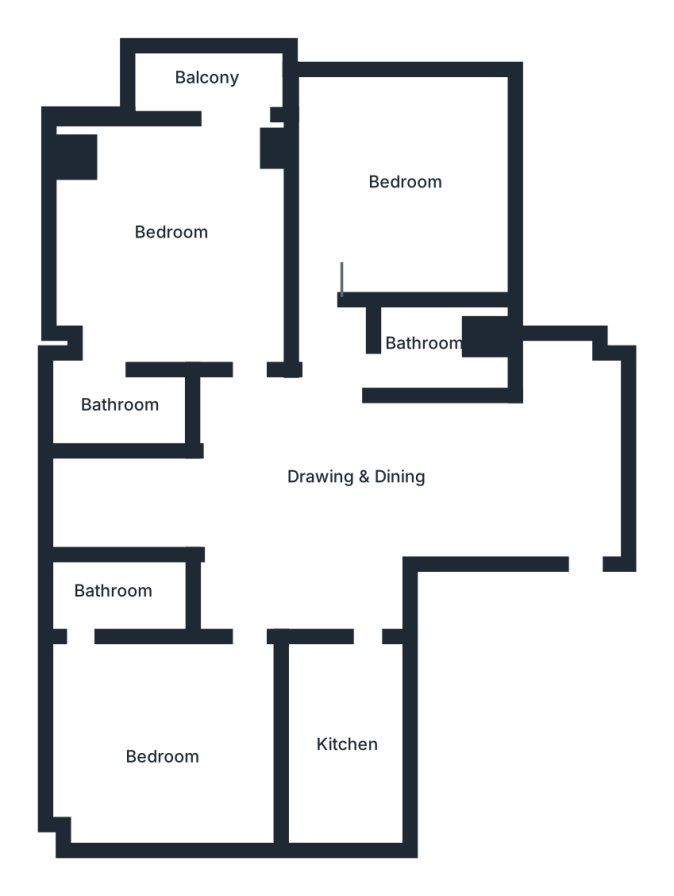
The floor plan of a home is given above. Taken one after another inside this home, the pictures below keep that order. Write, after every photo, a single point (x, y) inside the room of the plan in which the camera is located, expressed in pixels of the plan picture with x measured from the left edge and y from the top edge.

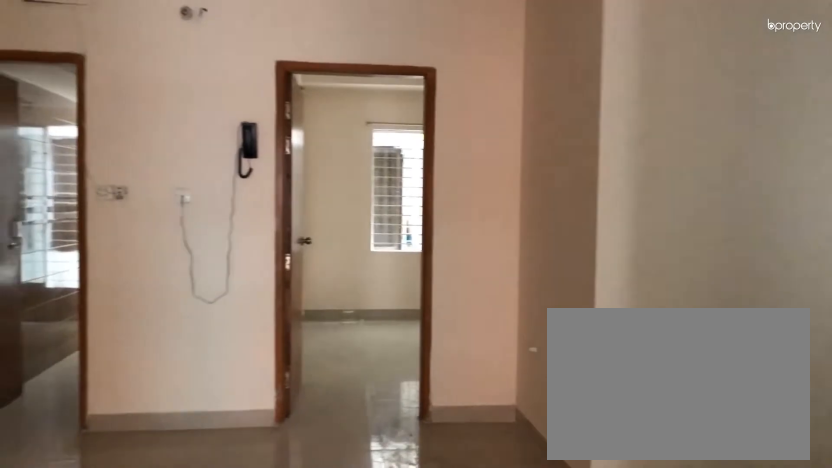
(317, 466)
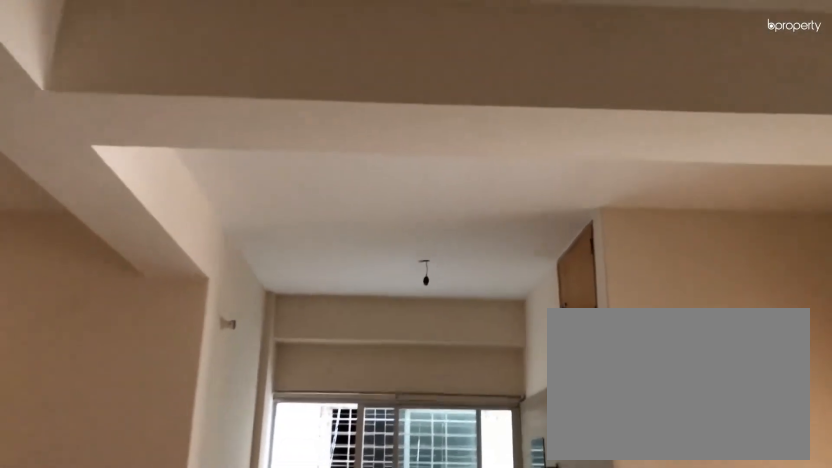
(317, 466)
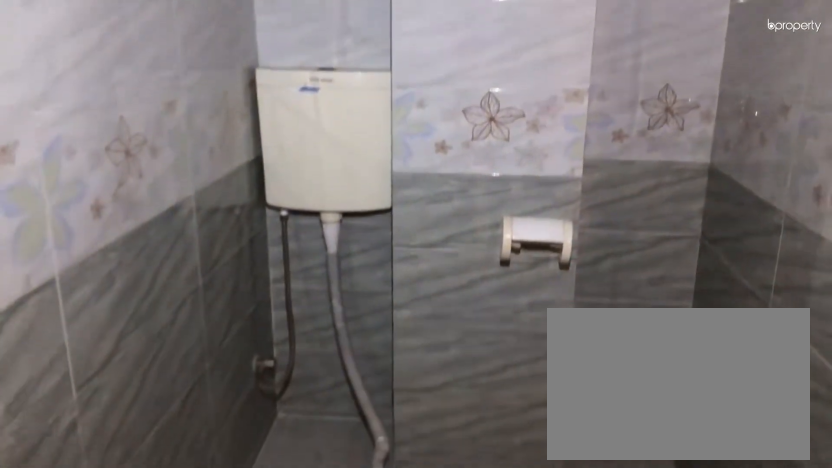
(442, 352)
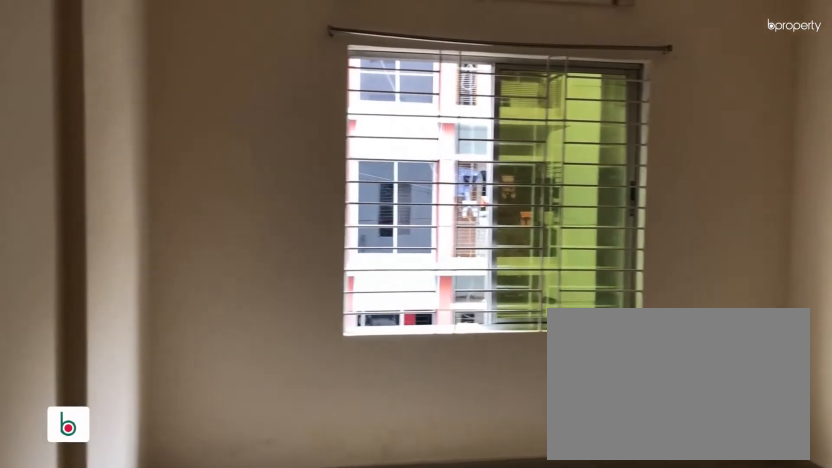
(390, 178)
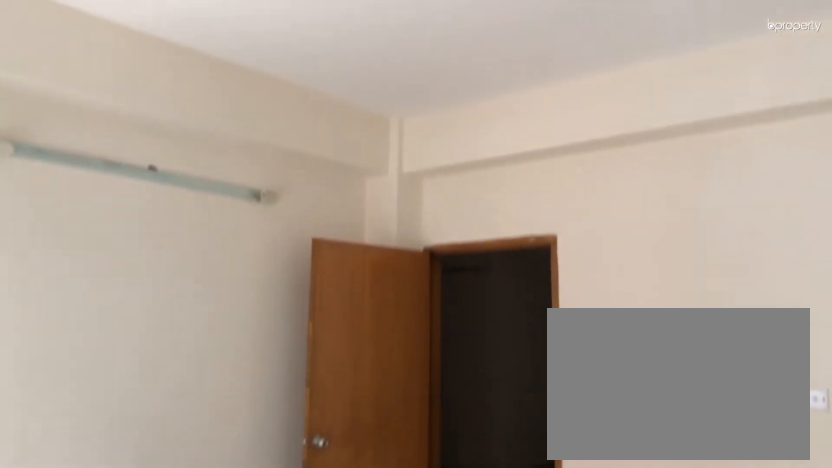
(127, 268)
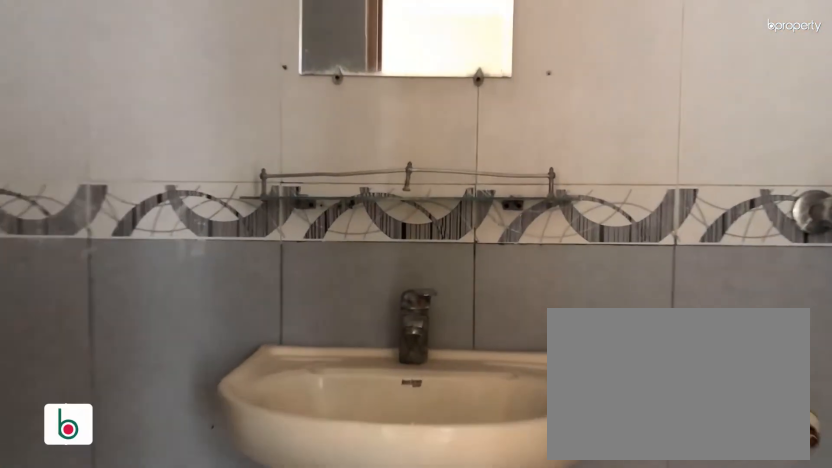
(102, 413)
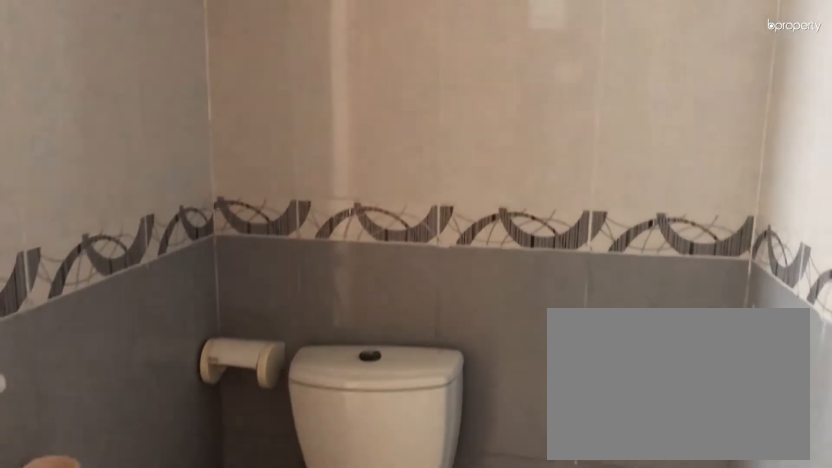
(102, 413)
